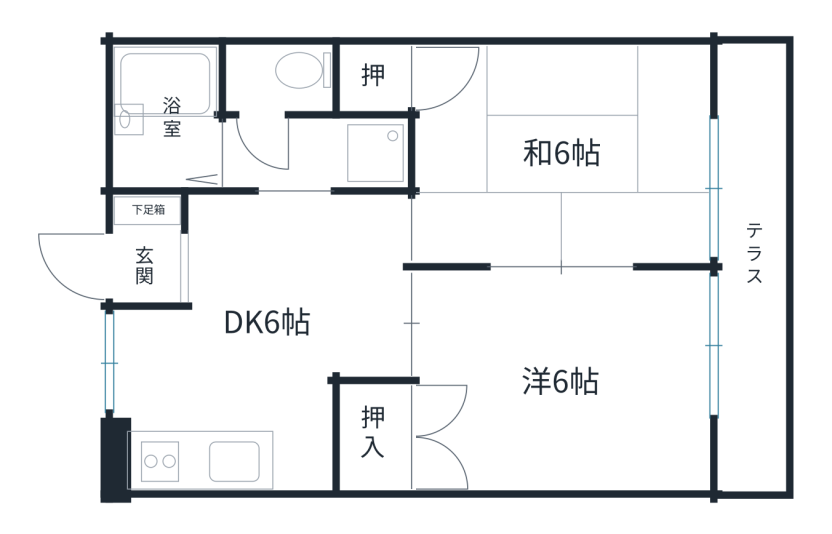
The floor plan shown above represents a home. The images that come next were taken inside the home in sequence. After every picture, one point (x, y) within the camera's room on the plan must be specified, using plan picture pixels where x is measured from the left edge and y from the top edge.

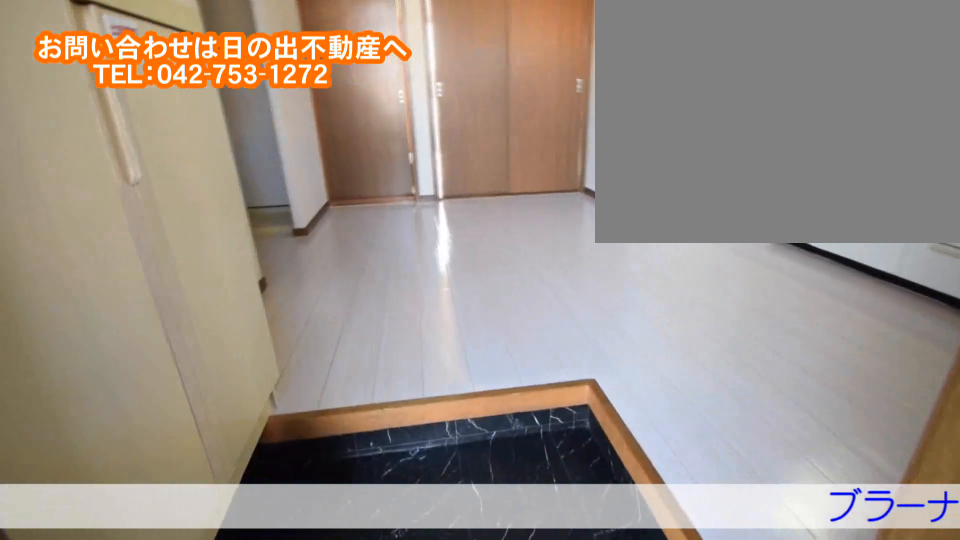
(181, 264)
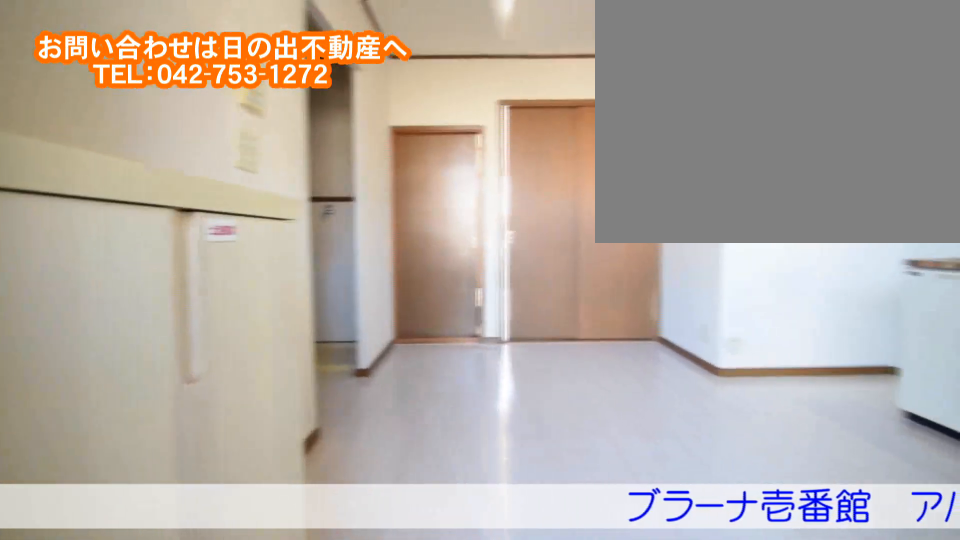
(180, 264)
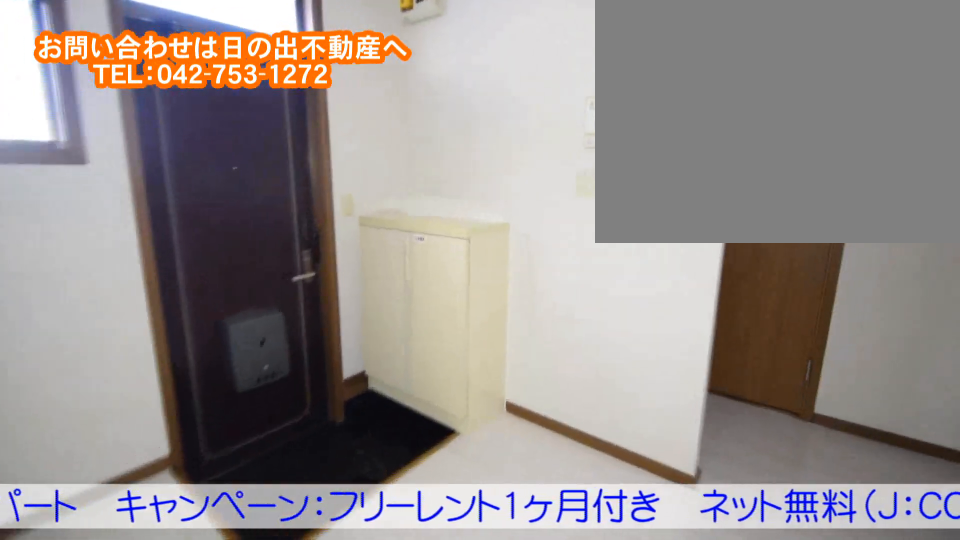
(273, 357)
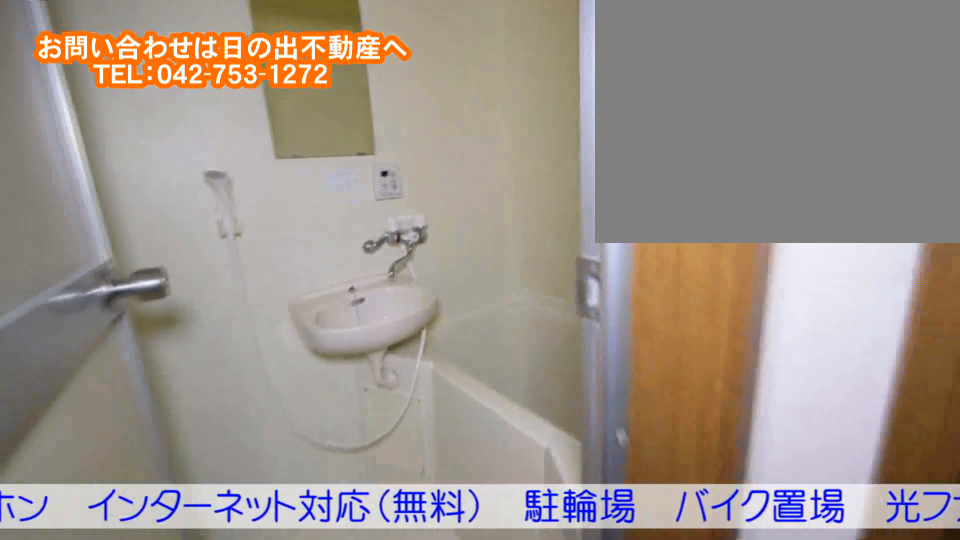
(169, 136)
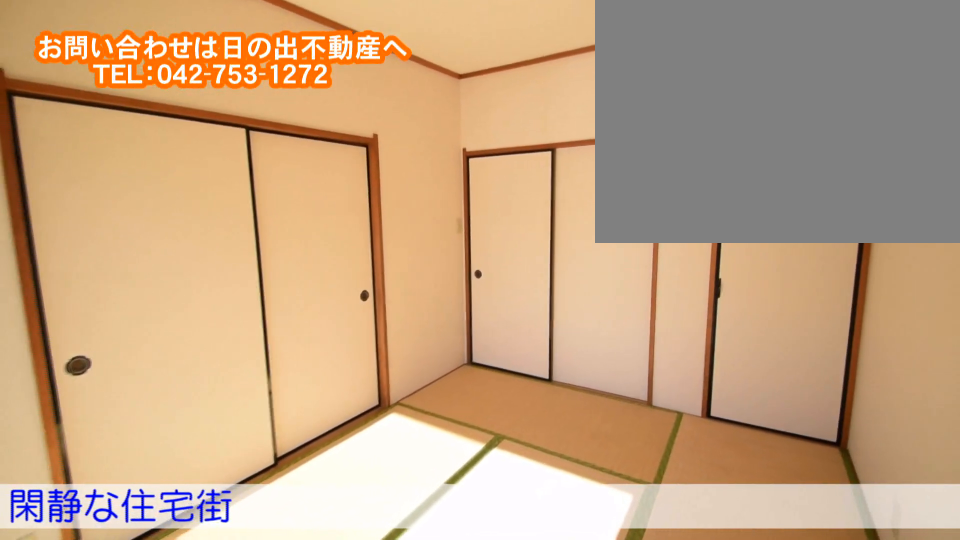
(634, 152)
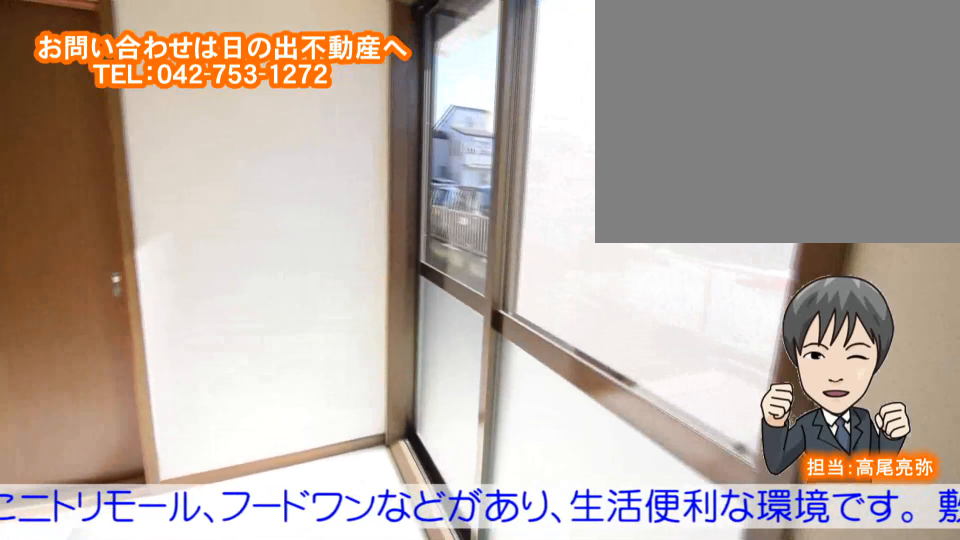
(640, 371)
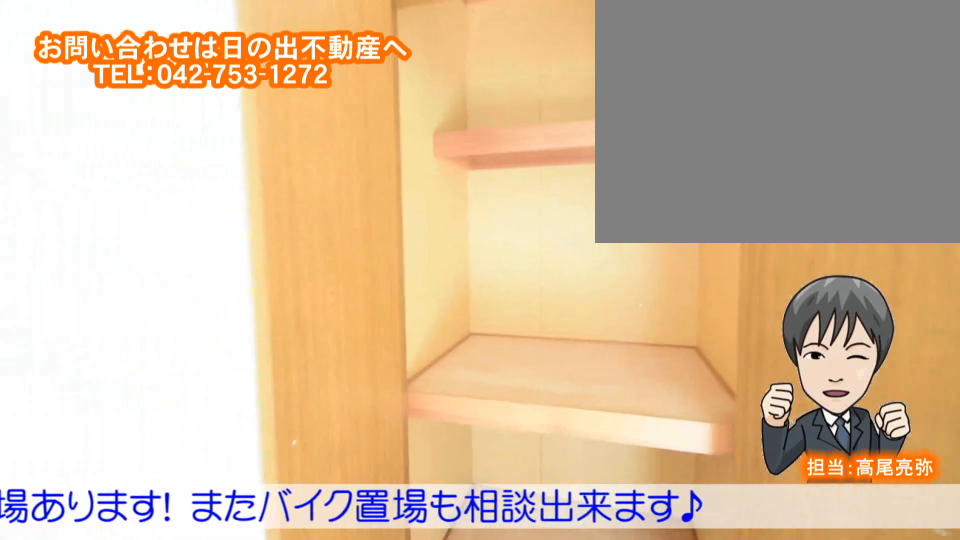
(640, 372)
